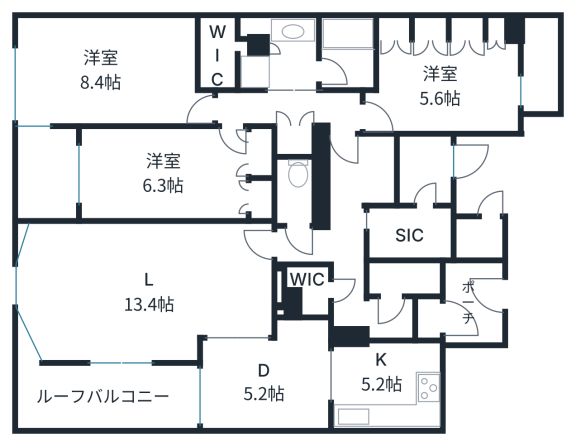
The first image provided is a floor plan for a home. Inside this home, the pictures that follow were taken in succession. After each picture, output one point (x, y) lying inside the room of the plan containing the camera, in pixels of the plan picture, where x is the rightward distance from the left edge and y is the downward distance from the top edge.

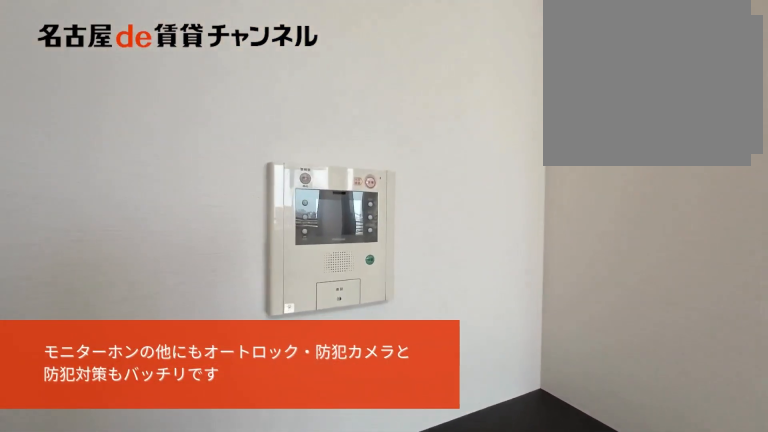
(144, 288)
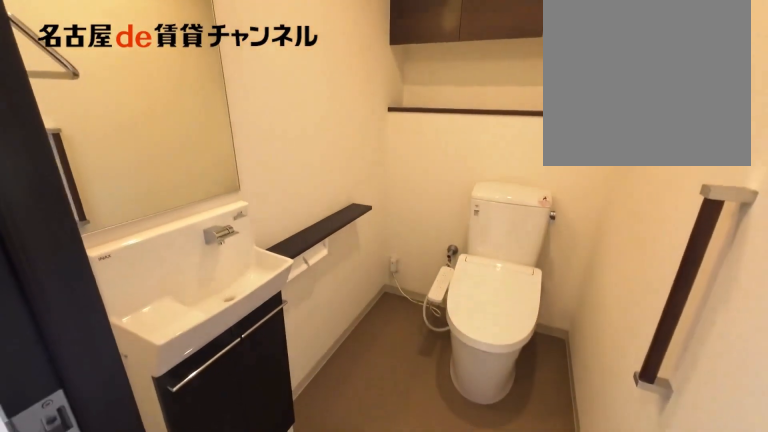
(294, 192)
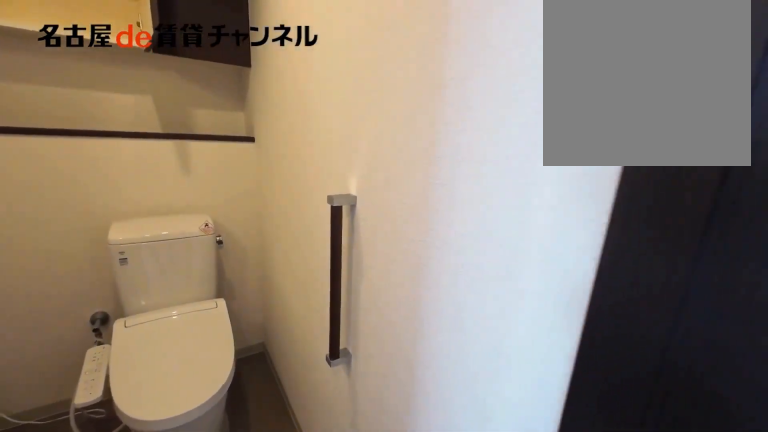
(294, 192)
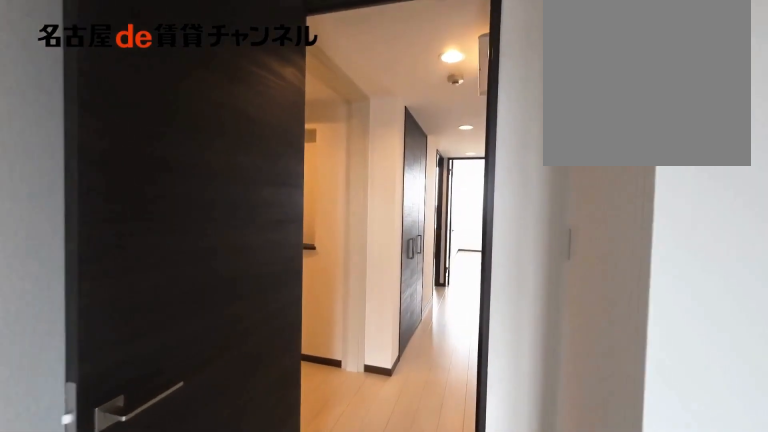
(444, 86)
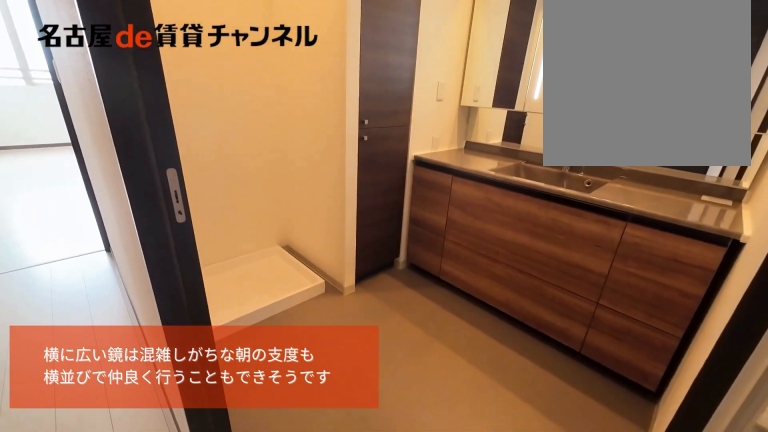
(284, 57)
